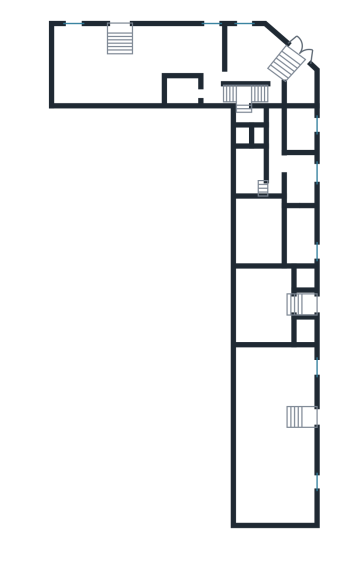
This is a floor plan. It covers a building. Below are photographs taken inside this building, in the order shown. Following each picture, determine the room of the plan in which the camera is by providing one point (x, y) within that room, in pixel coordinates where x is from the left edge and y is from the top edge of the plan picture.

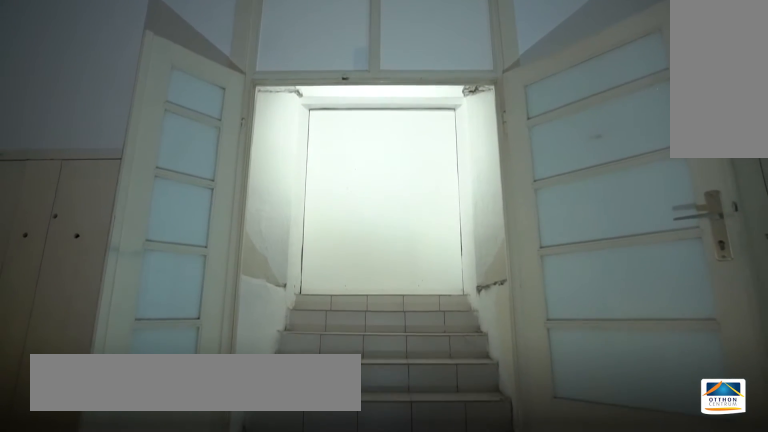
(266, 309)
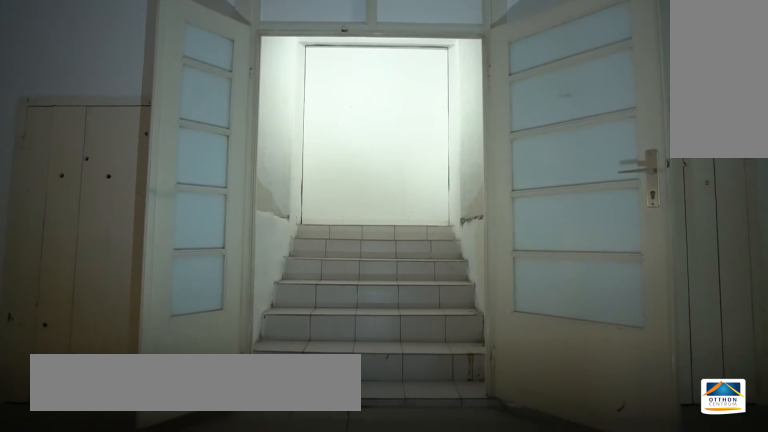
(266, 309)
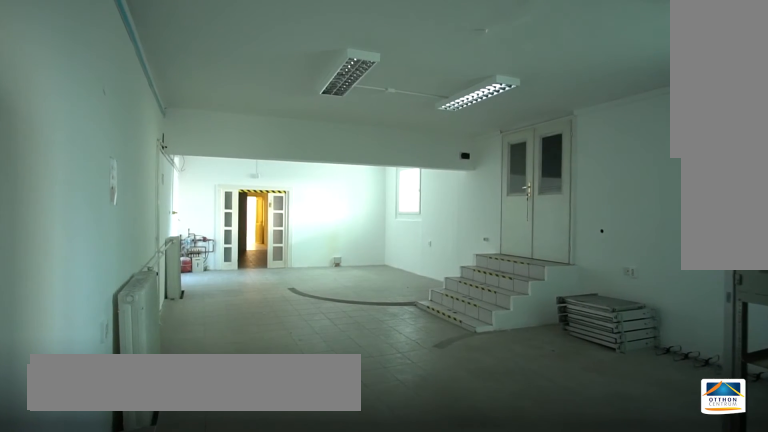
(264, 422)
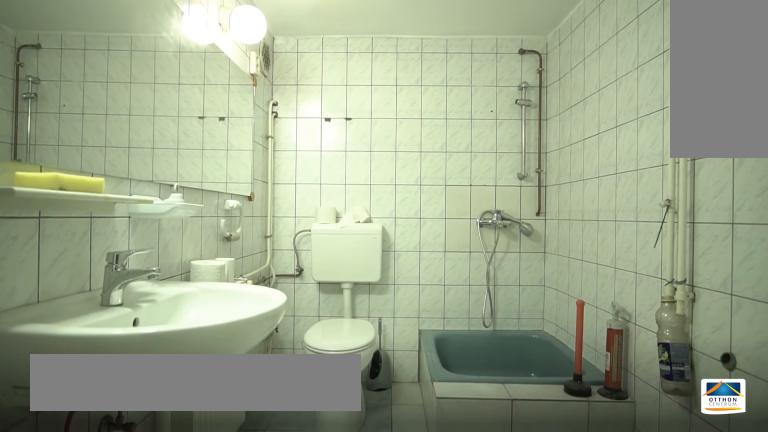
(251, 172)
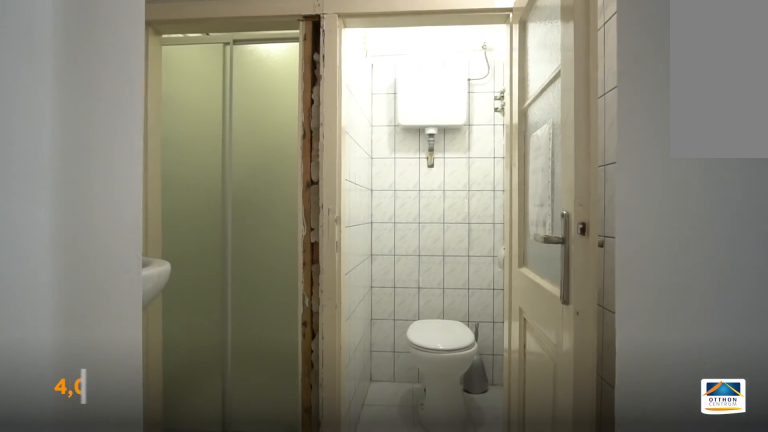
(241, 129)
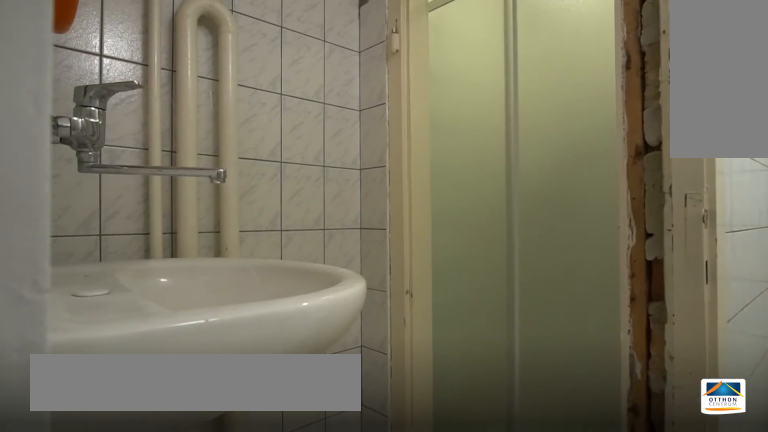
(242, 128)
